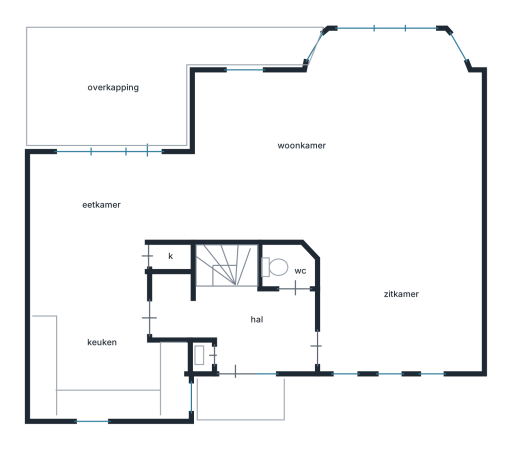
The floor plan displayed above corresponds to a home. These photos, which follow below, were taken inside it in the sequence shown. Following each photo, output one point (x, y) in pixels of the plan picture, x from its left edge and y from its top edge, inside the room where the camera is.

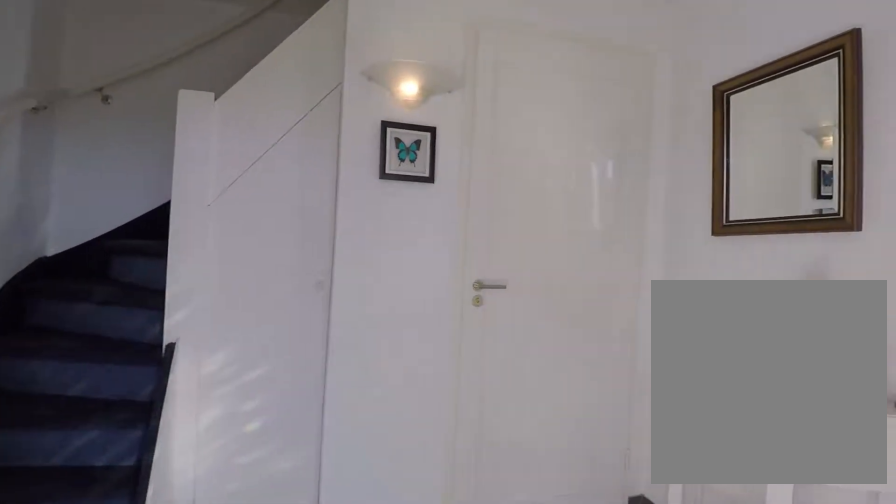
(238, 323)
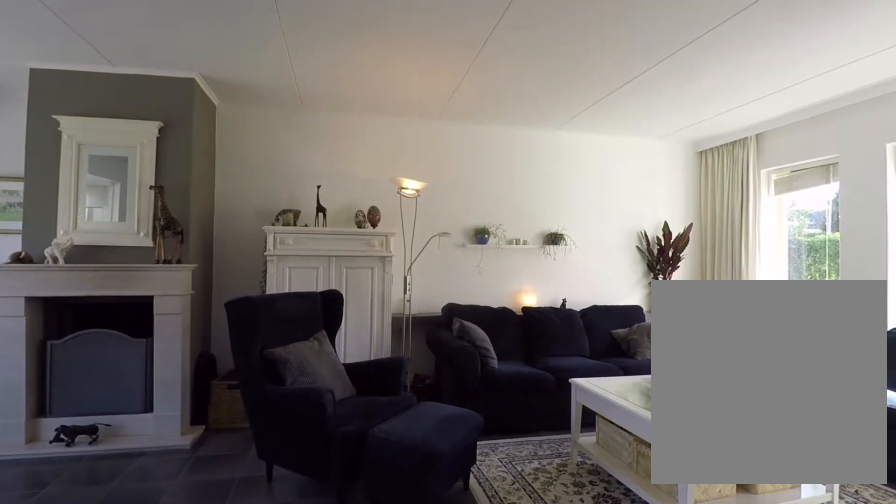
(340, 188)
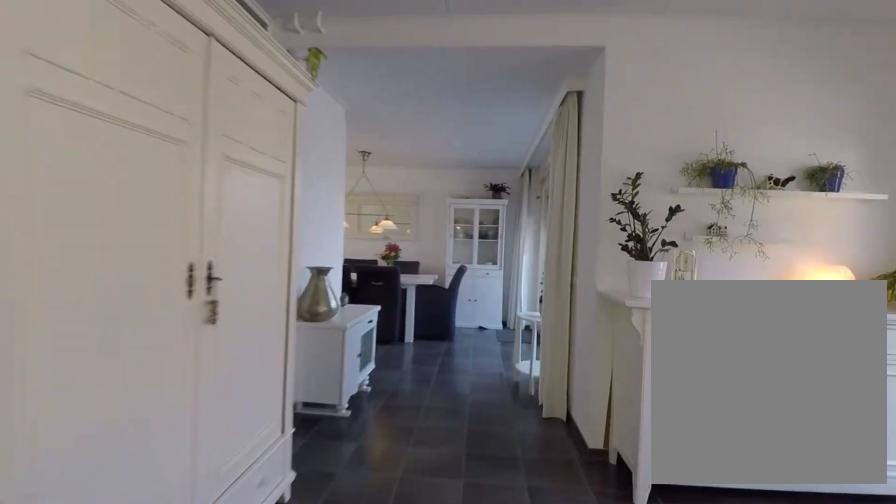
(340, 188)
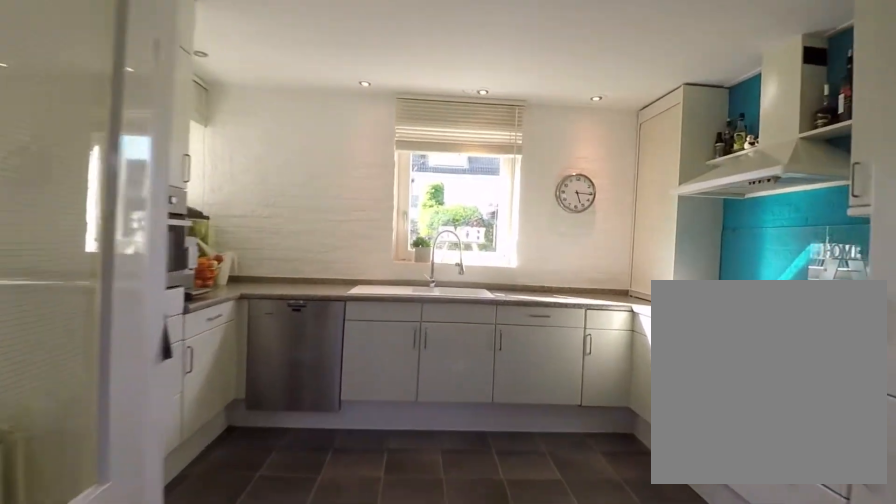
(110, 288)
